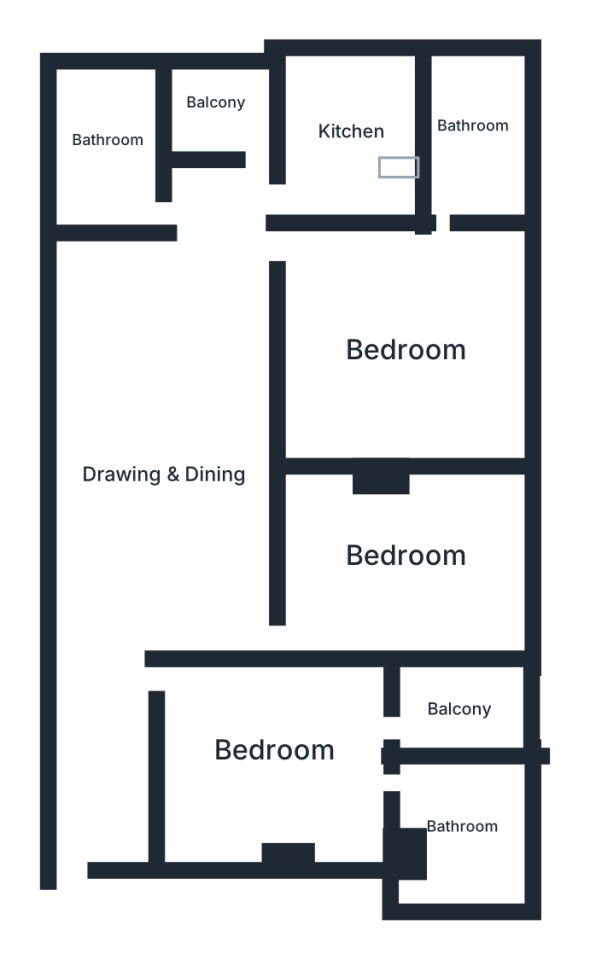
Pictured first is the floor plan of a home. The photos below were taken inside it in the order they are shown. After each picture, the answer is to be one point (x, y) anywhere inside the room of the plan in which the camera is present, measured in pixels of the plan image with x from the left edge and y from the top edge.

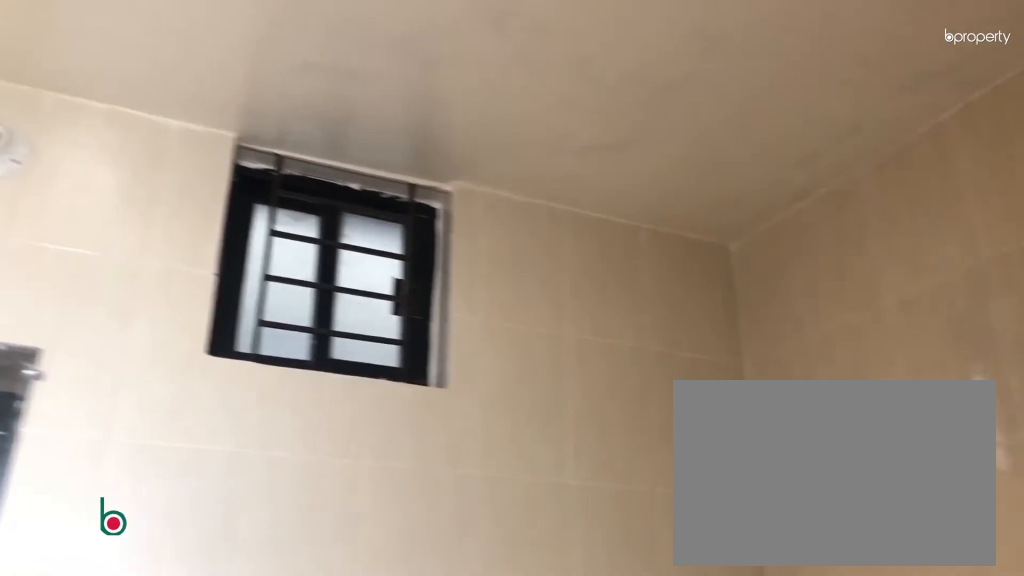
(464, 831)
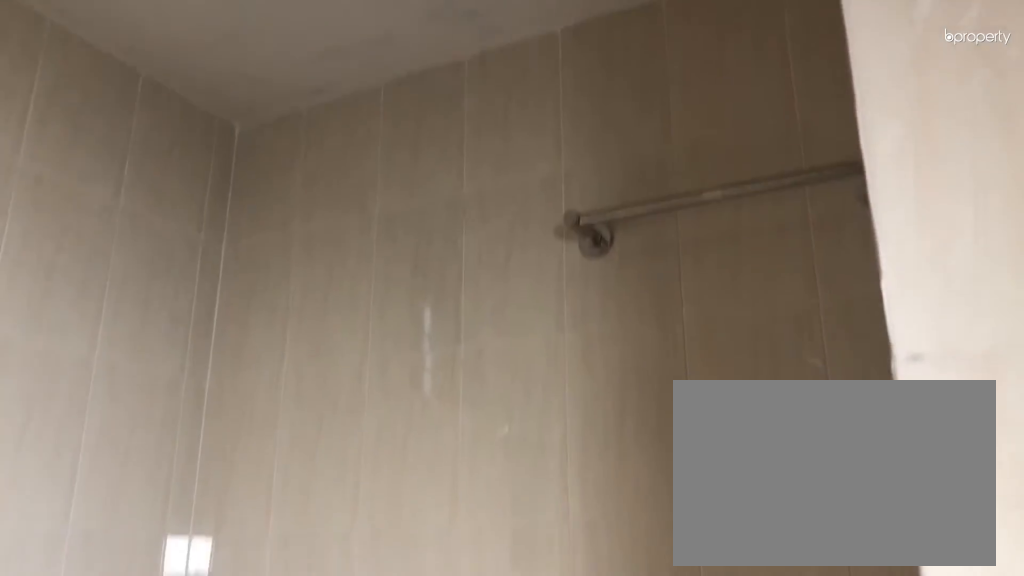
(464, 831)
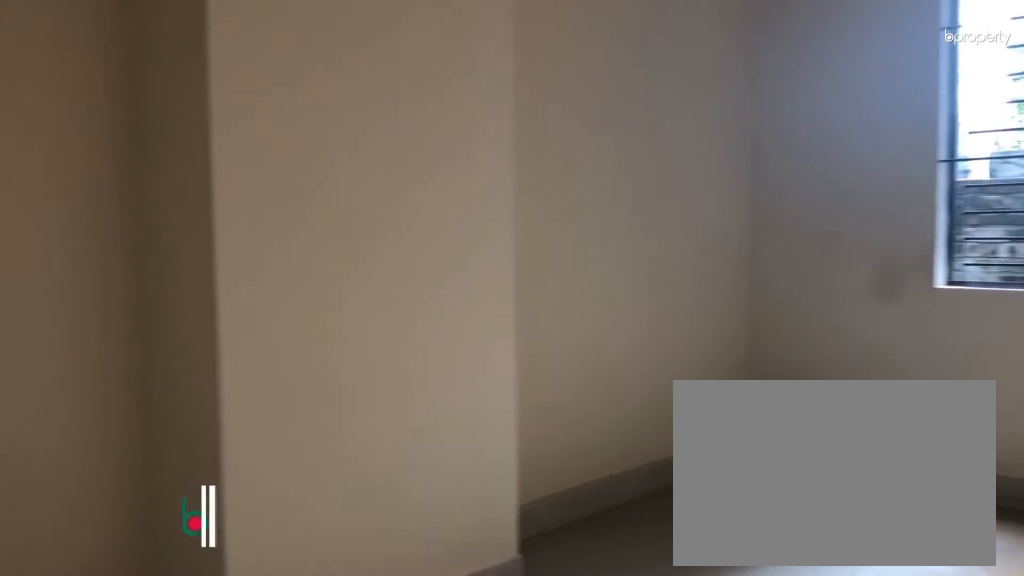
(408, 553)
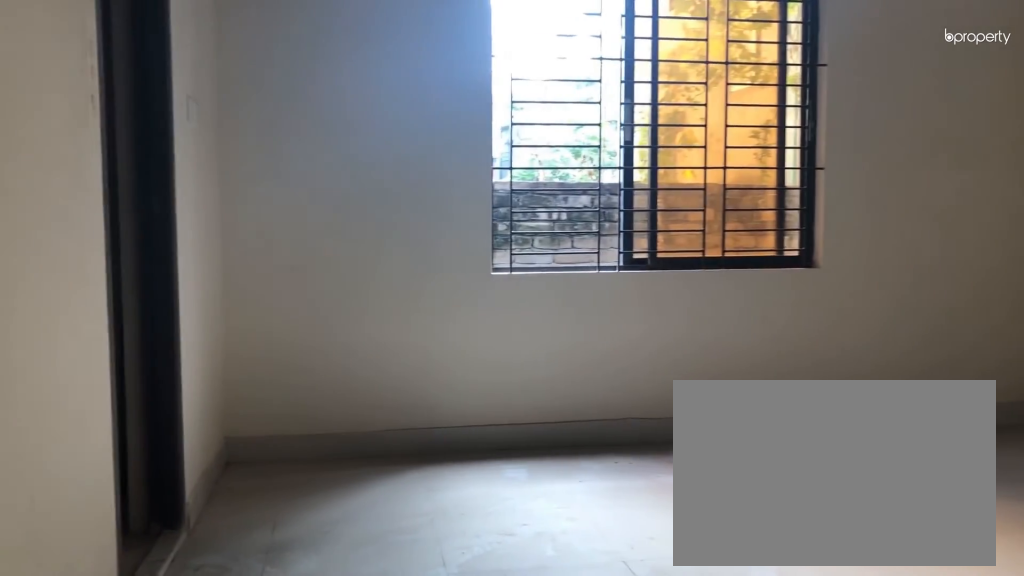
(411, 345)
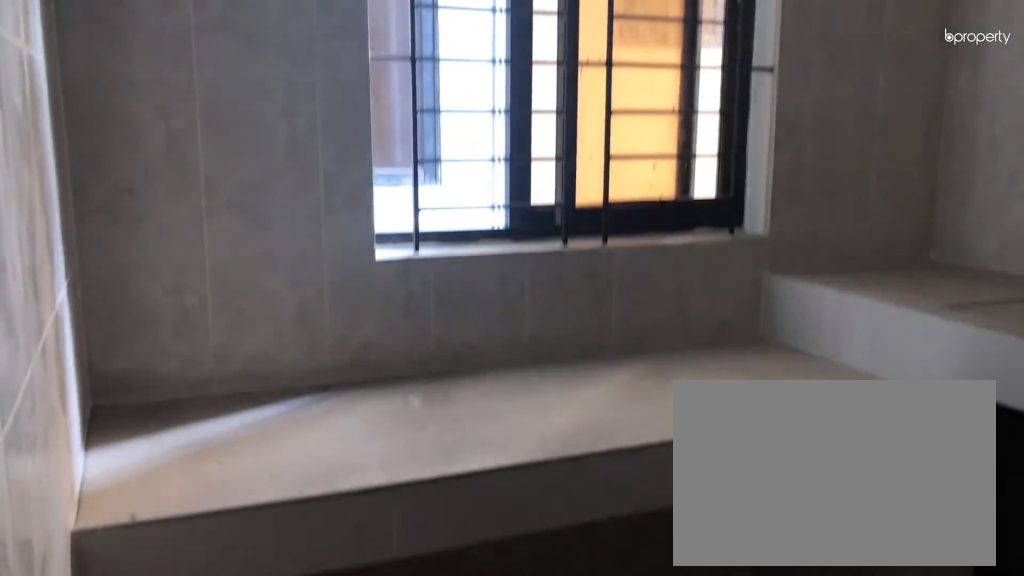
(355, 128)
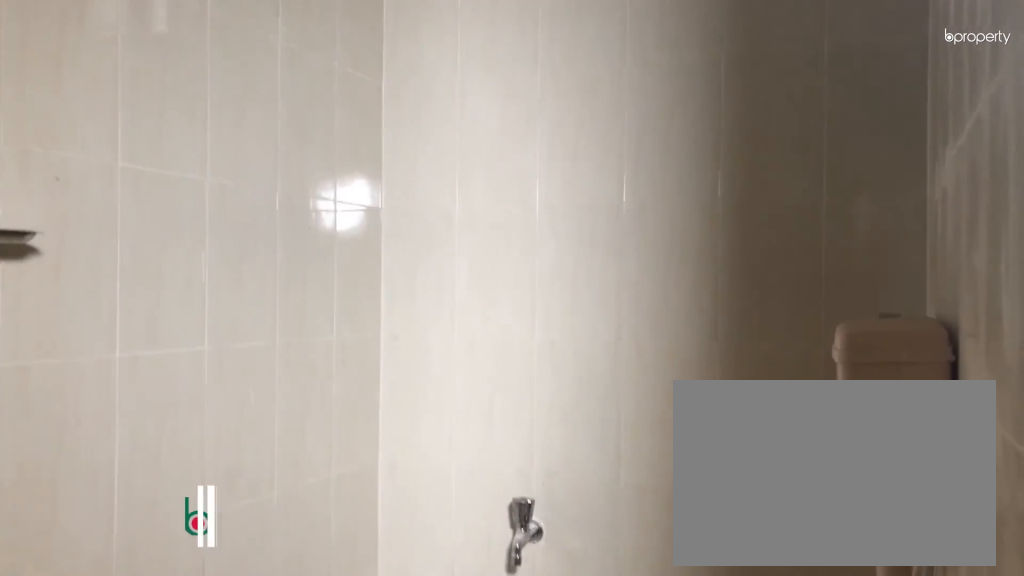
(107, 136)
